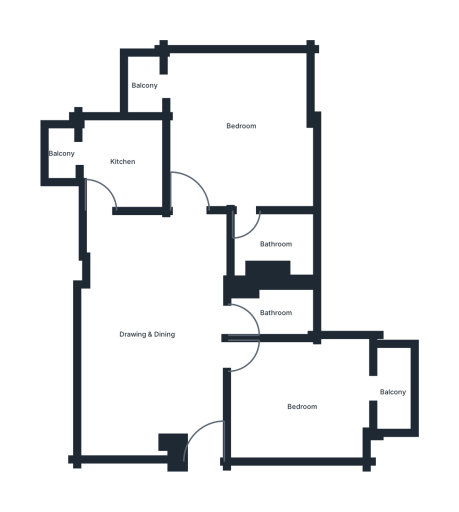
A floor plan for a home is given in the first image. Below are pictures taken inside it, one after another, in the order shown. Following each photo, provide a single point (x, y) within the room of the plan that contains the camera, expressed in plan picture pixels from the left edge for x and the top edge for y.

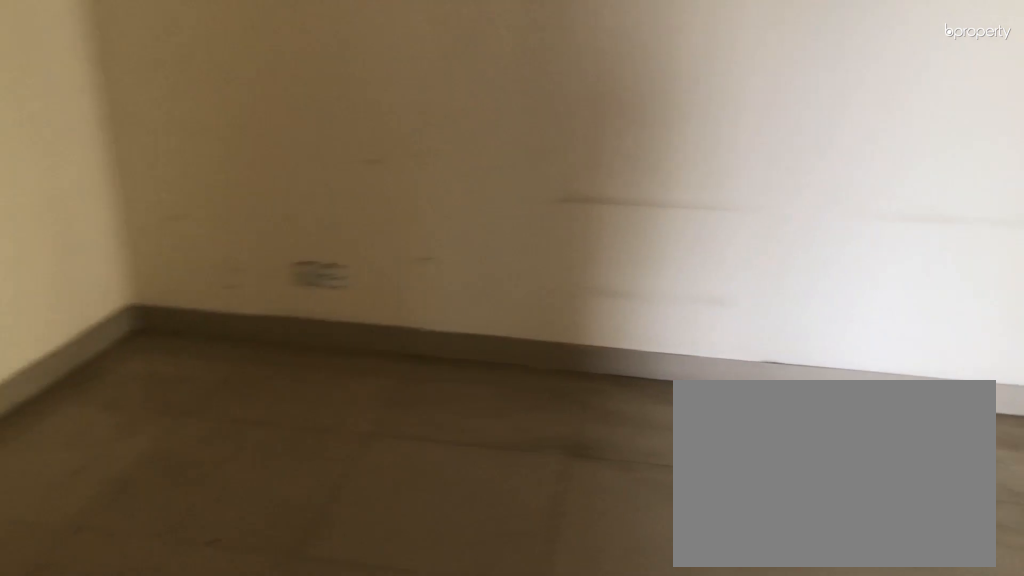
(147, 323)
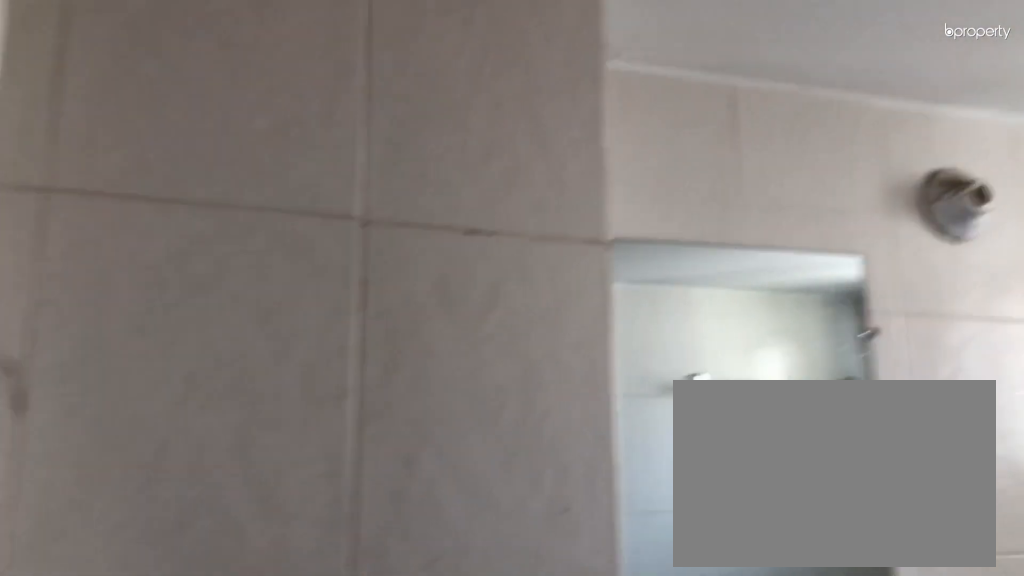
(272, 308)
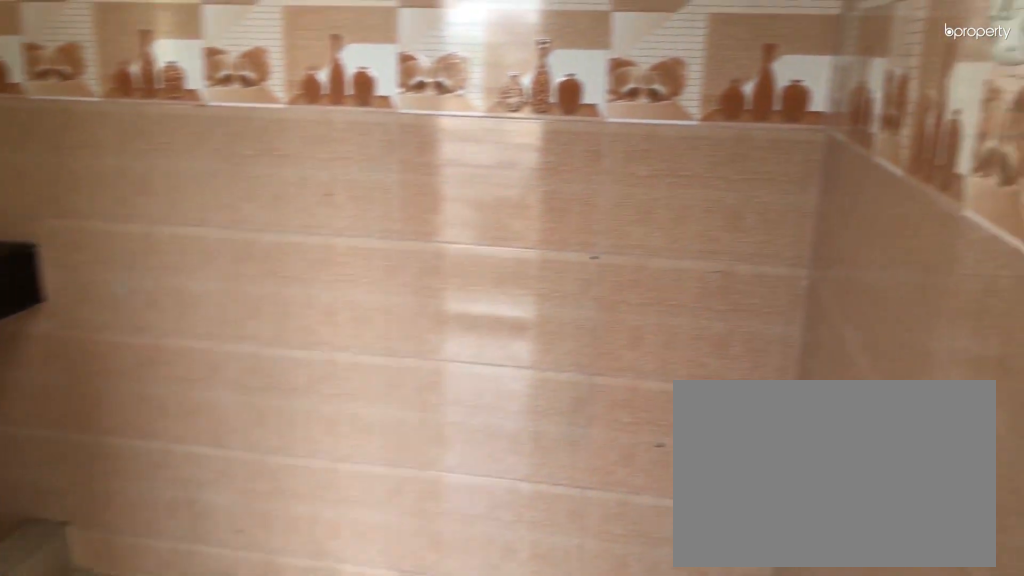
(118, 163)
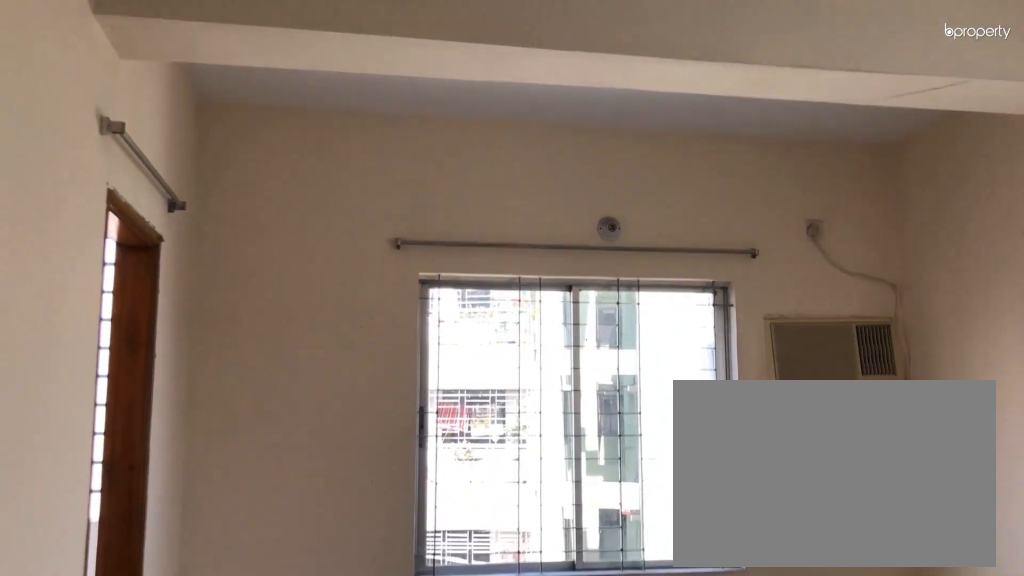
(239, 121)
